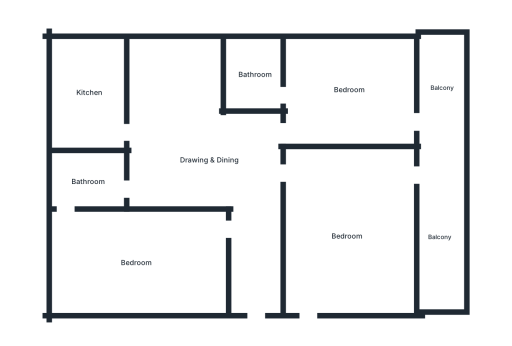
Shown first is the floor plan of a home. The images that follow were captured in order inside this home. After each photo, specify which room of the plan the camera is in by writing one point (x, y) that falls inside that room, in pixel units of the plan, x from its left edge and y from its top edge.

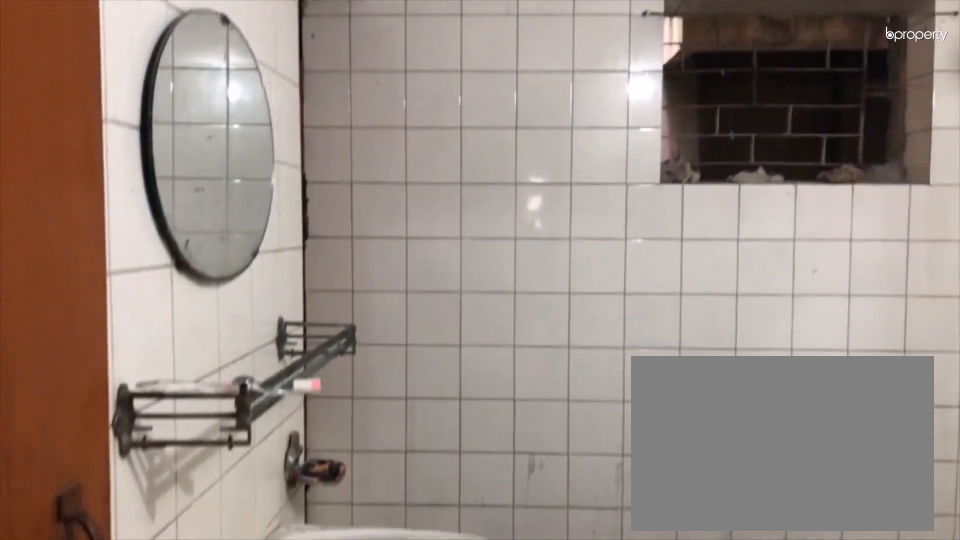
(88, 182)
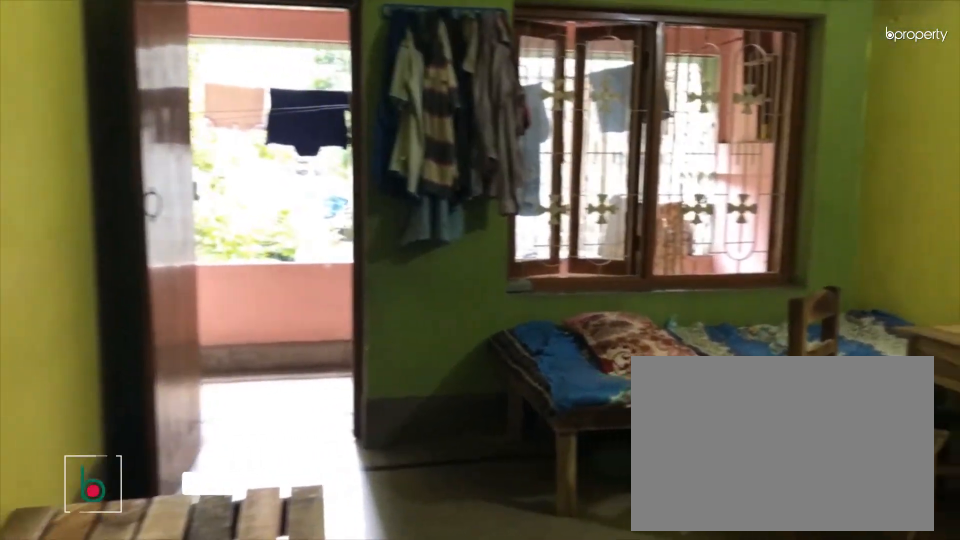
(348, 235)
